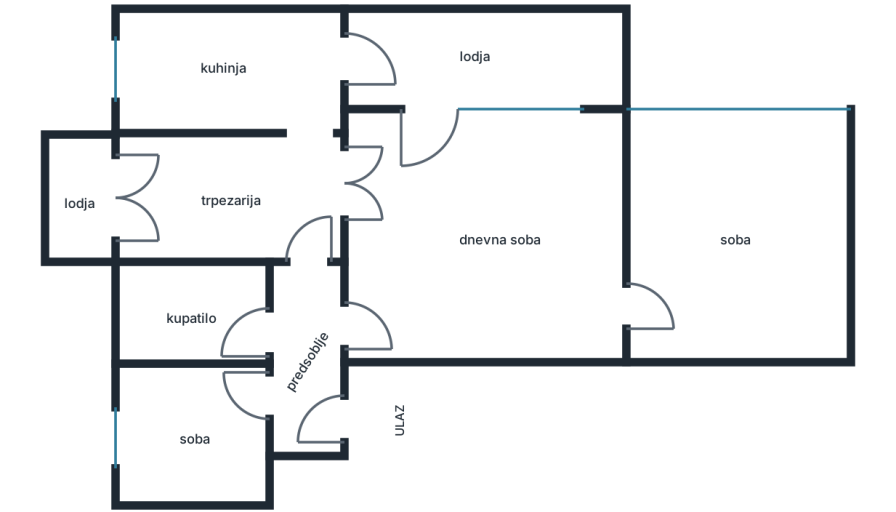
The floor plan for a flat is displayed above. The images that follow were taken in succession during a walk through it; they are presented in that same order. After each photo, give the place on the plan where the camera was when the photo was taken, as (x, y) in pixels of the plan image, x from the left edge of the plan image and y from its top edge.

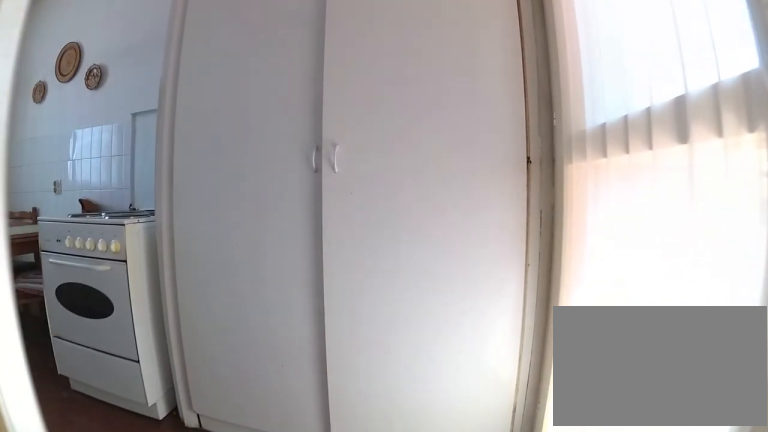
(308, 117)
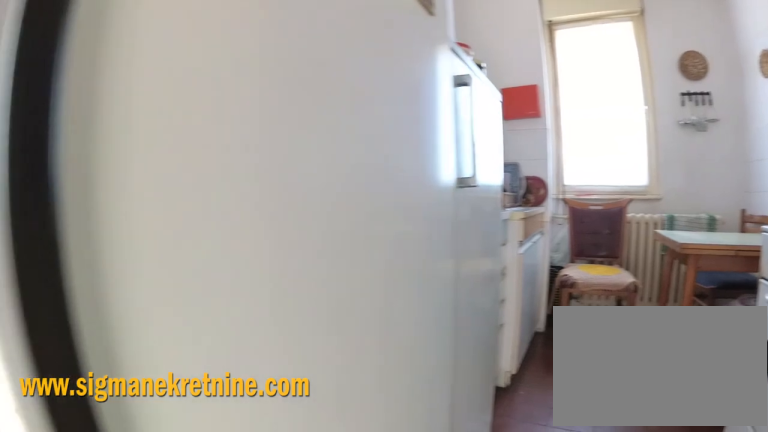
(331, 63)
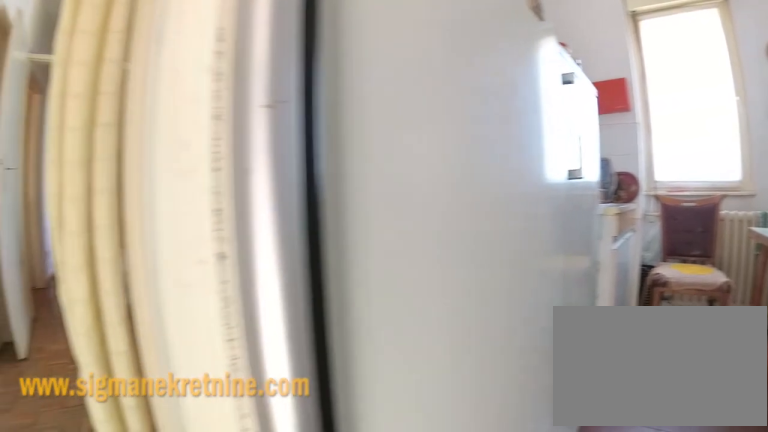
(329, 59)
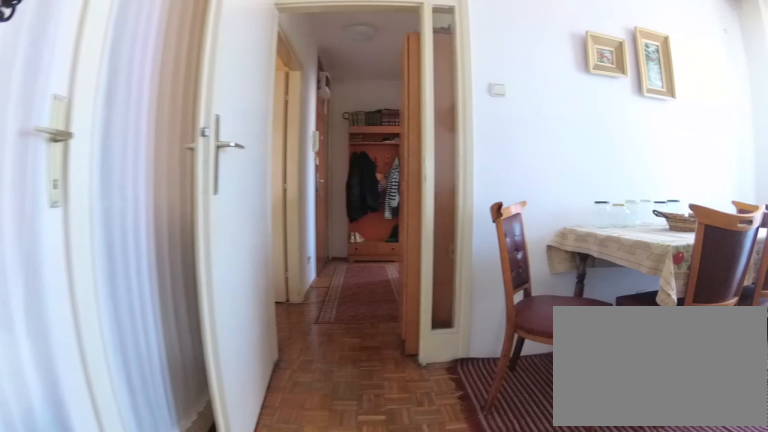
(308, 135)
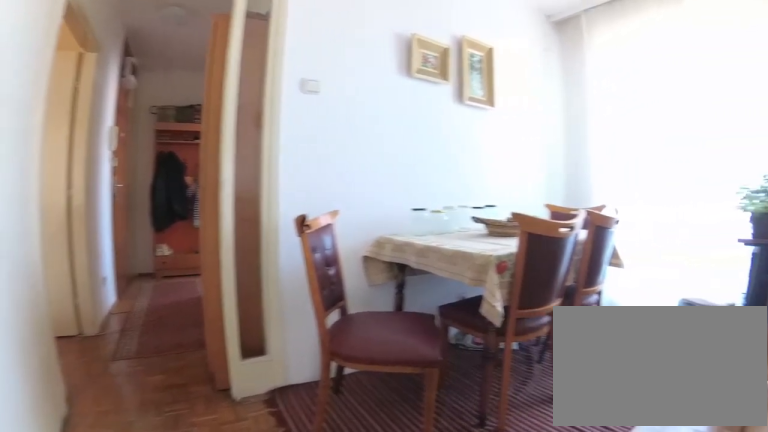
(318, 142)
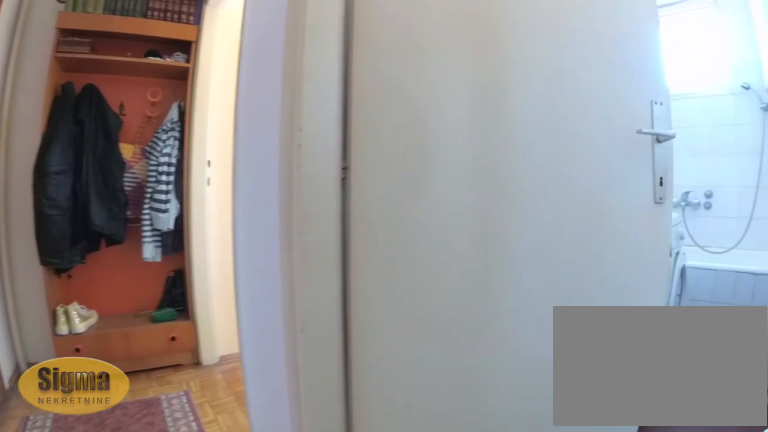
(308, 280)
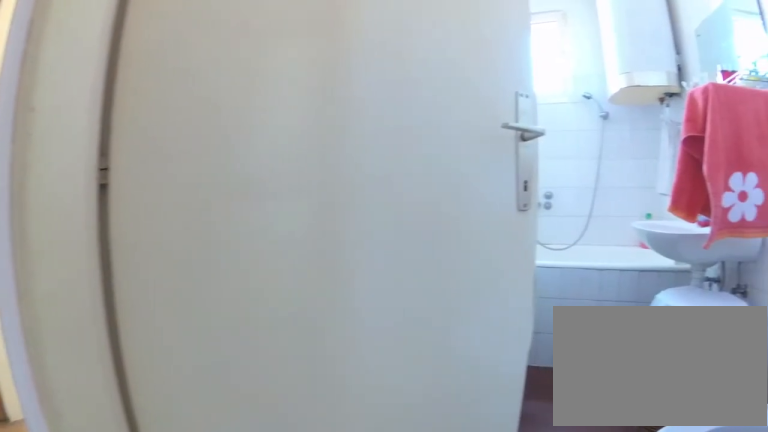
(306, 294)
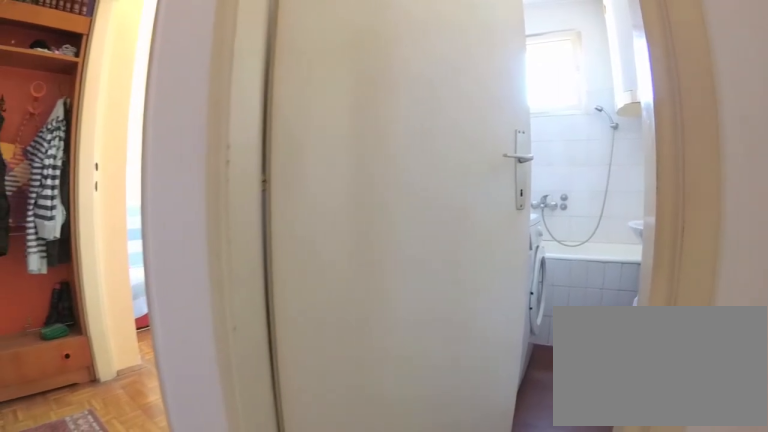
(298, 307)
